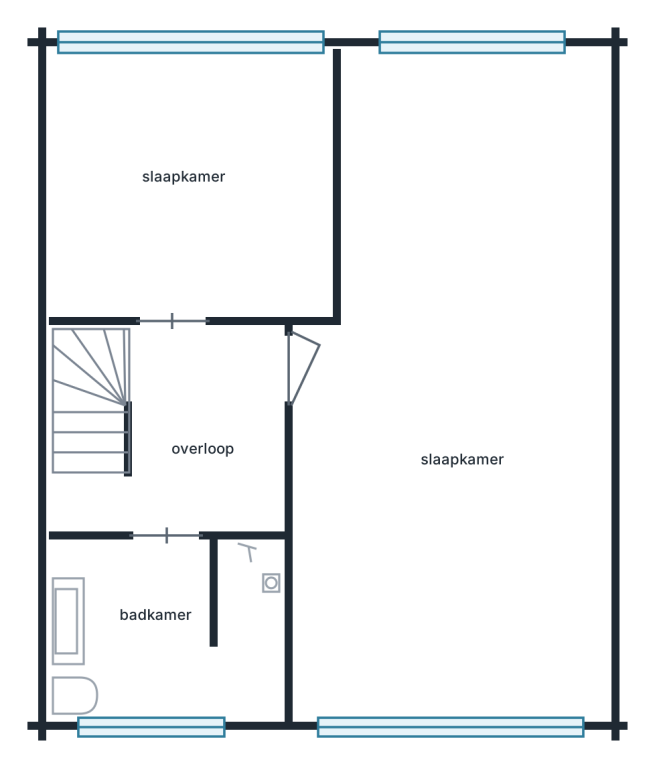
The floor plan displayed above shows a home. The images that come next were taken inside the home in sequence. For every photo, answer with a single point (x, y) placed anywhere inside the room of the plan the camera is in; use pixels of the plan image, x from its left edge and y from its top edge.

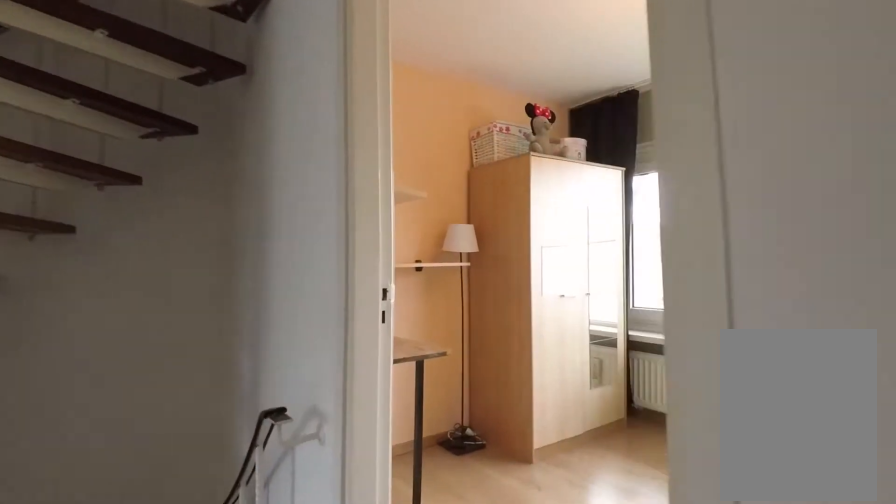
(192, 439)
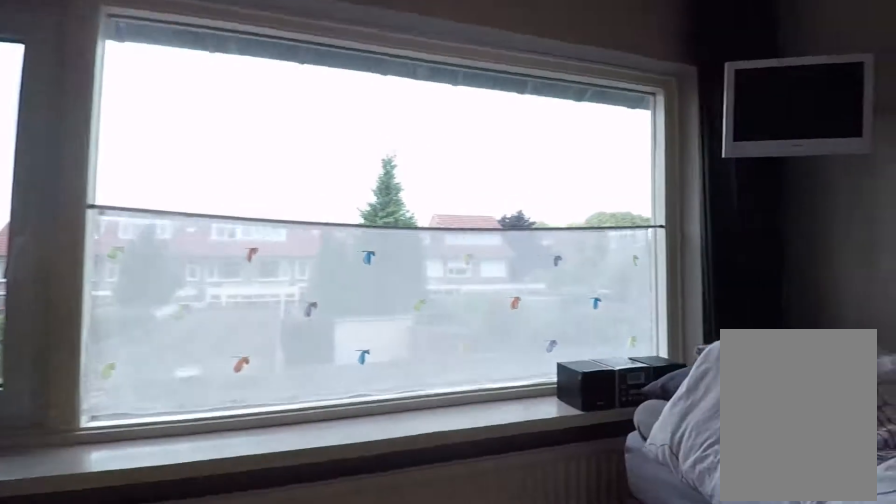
(190, 179)
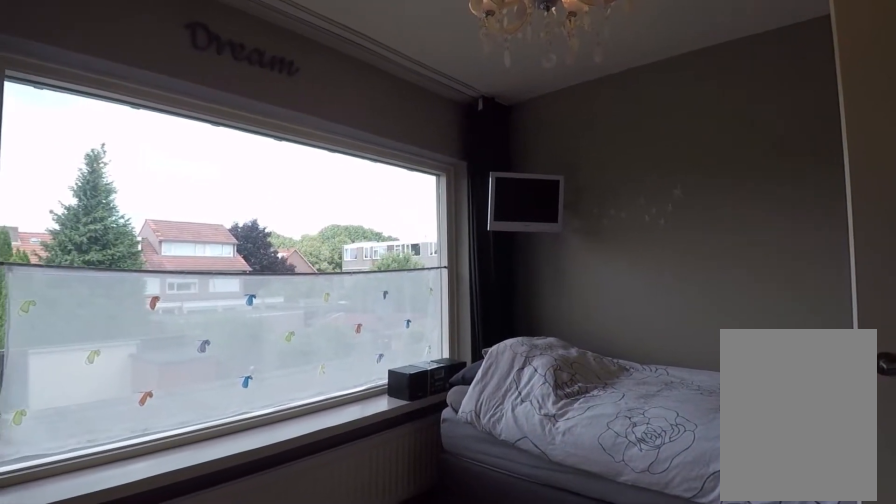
(190, 179)
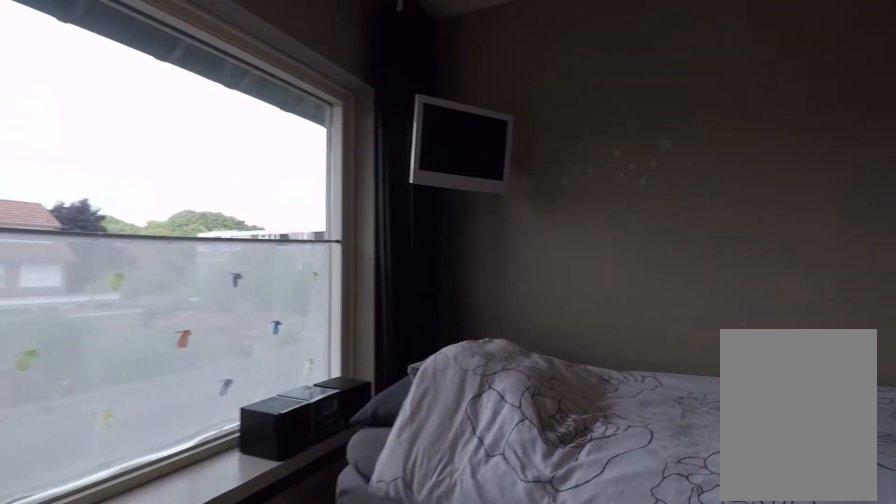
(190, 179)
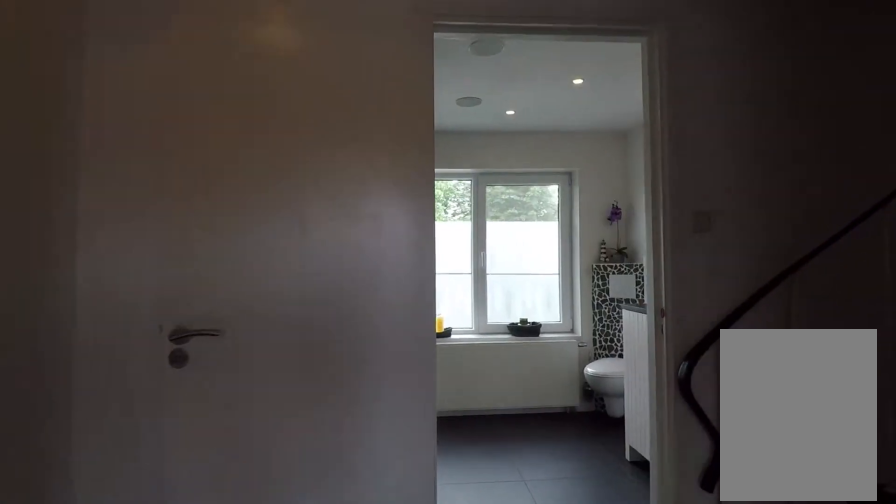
(193, 439)
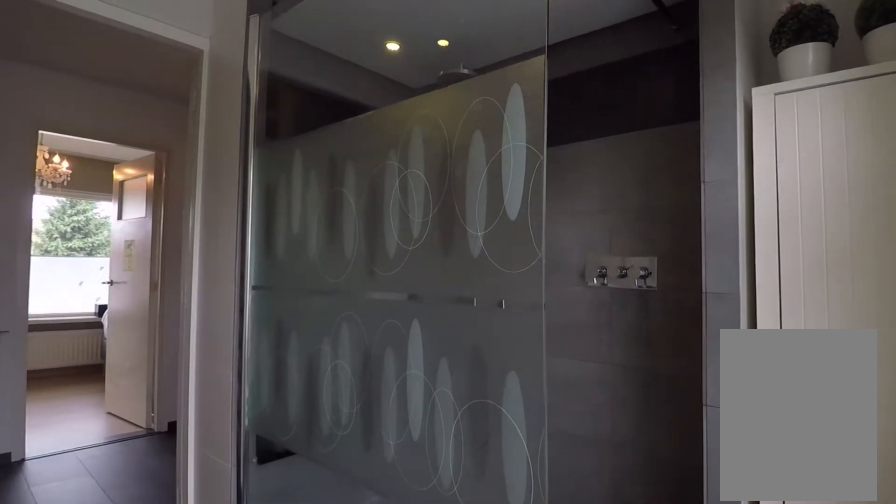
(167, 630)
